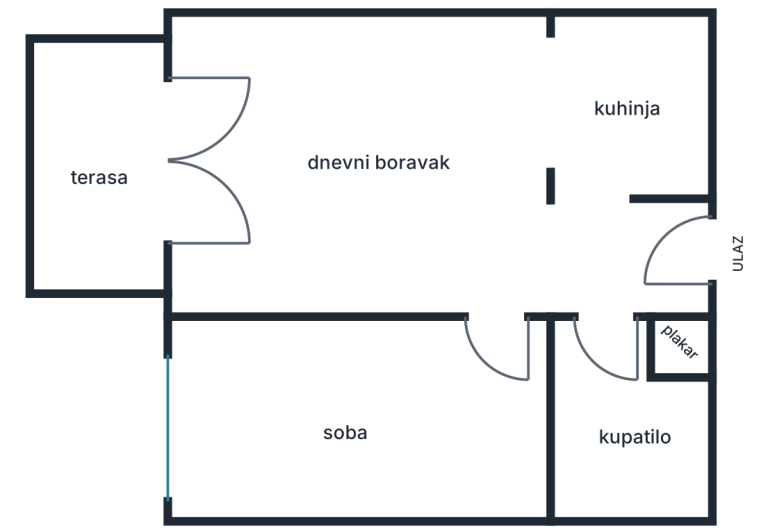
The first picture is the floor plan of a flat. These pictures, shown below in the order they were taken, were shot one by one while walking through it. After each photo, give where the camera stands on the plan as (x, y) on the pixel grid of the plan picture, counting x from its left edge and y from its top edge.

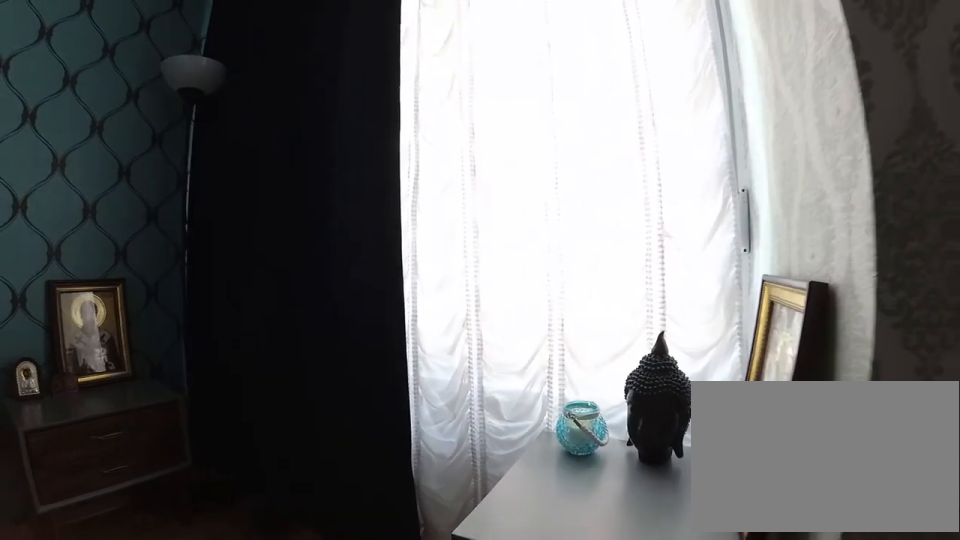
(244, 358)
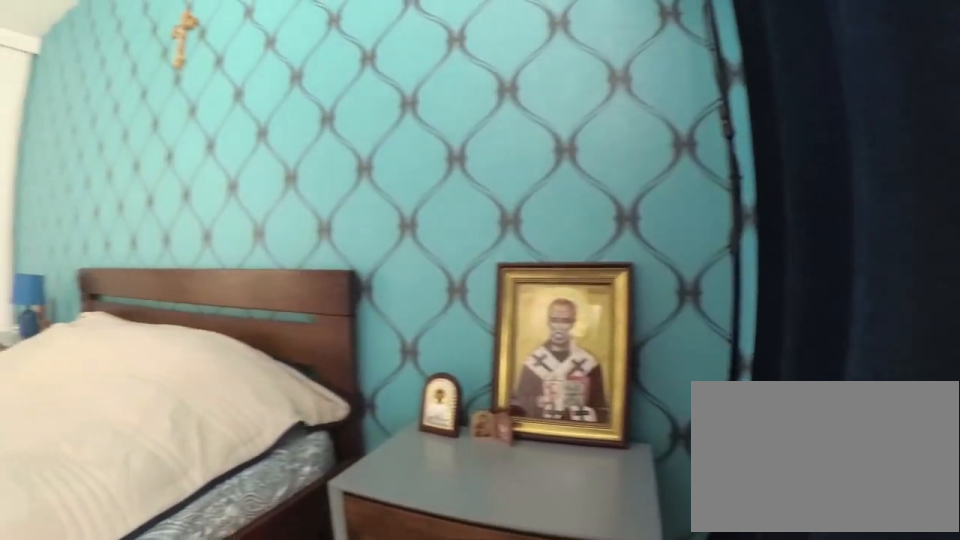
(209, 420)
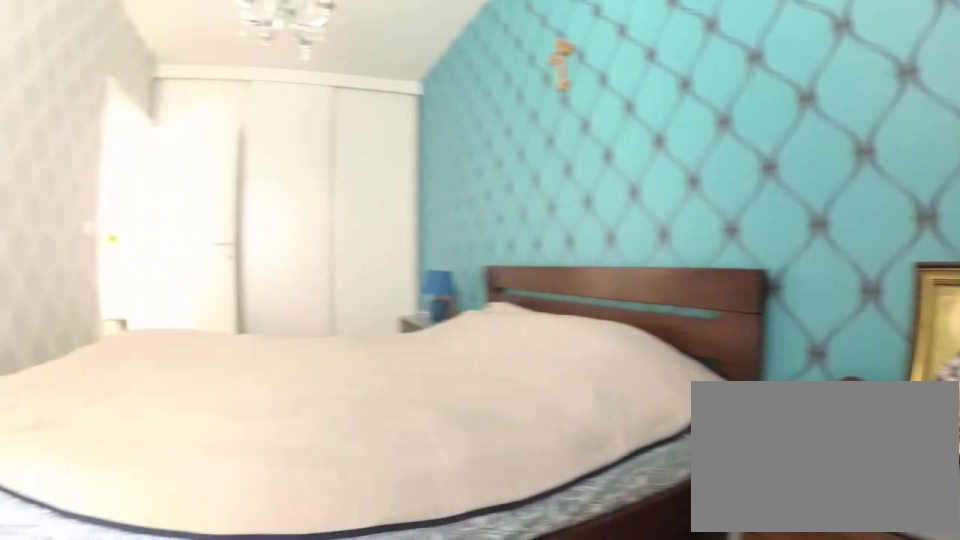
(201, 414)
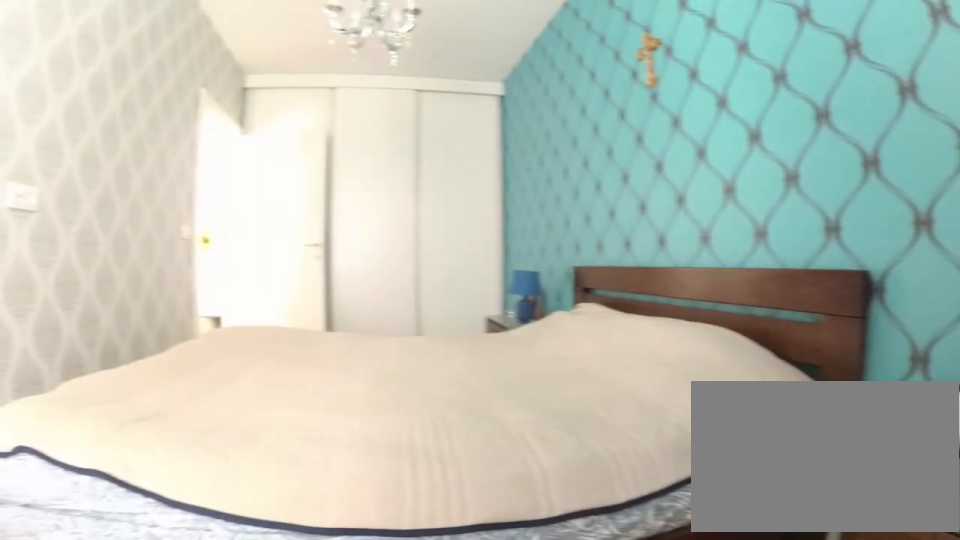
(199, 413)
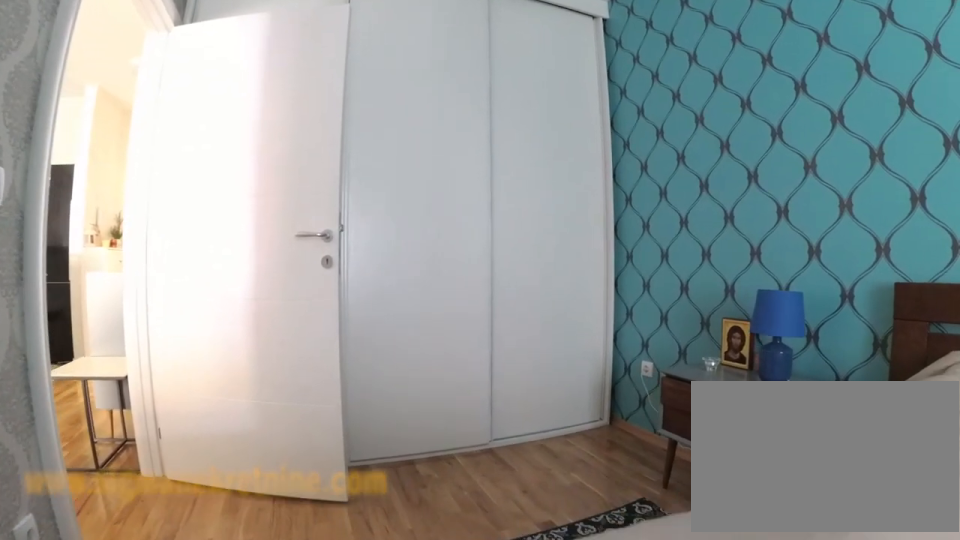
(349, 347)
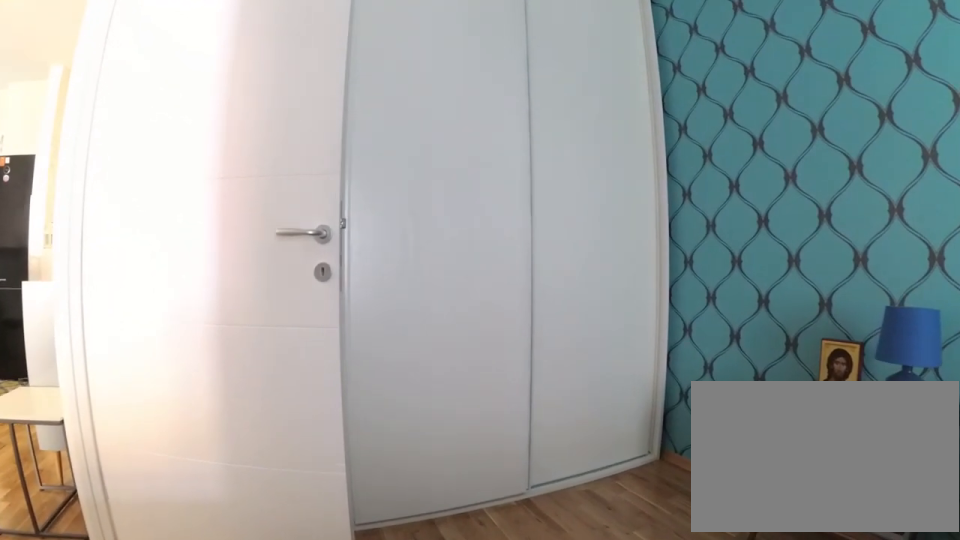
(384, 348)
